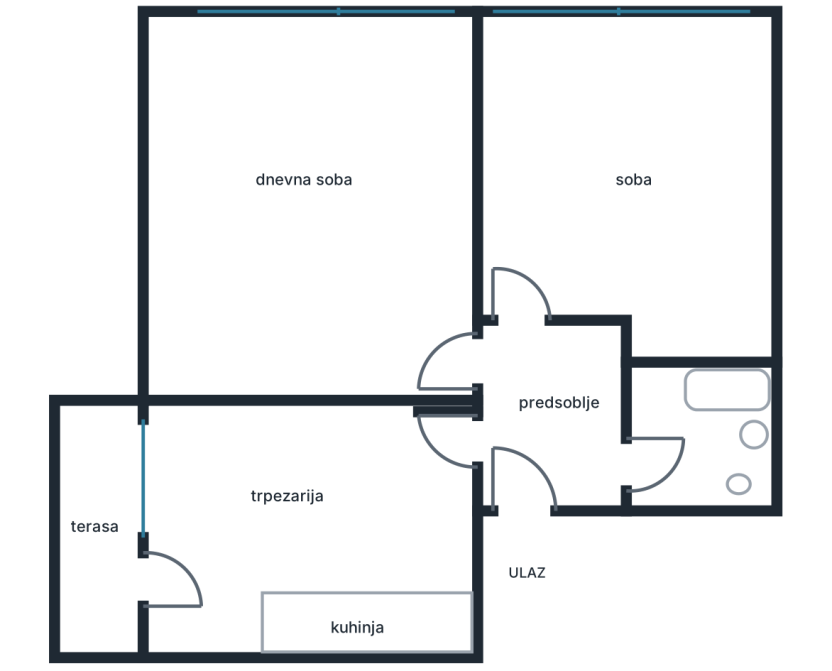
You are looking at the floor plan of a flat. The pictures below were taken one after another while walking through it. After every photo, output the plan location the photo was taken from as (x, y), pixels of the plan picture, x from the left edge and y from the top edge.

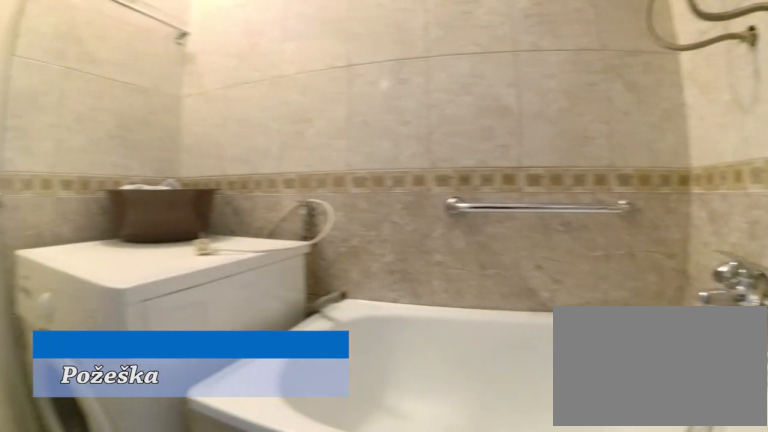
(709, 490)
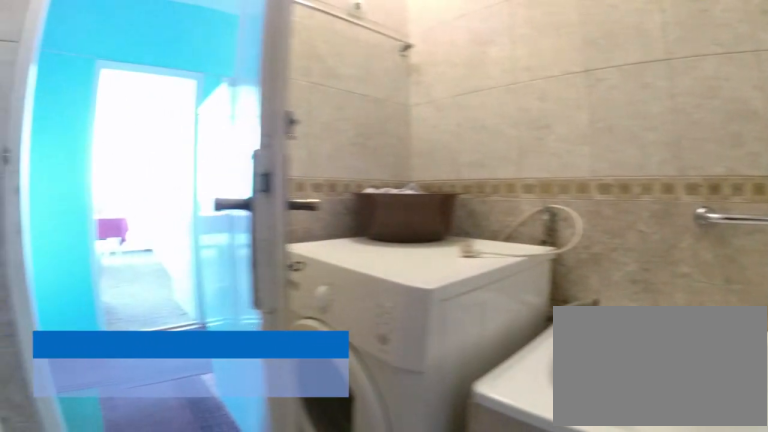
(728, 484)
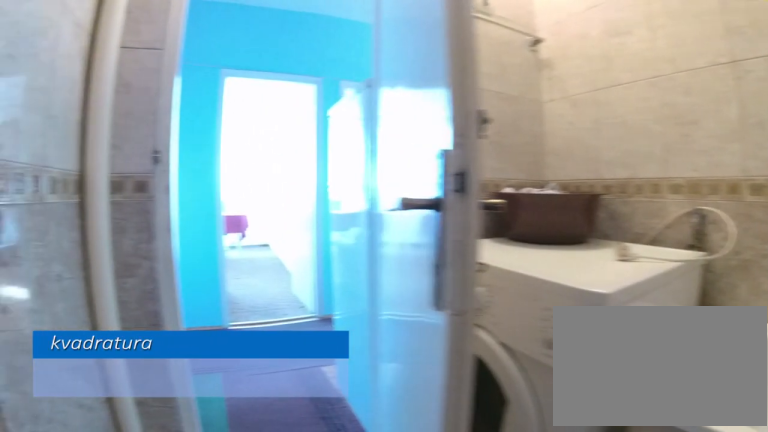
(736, 473)
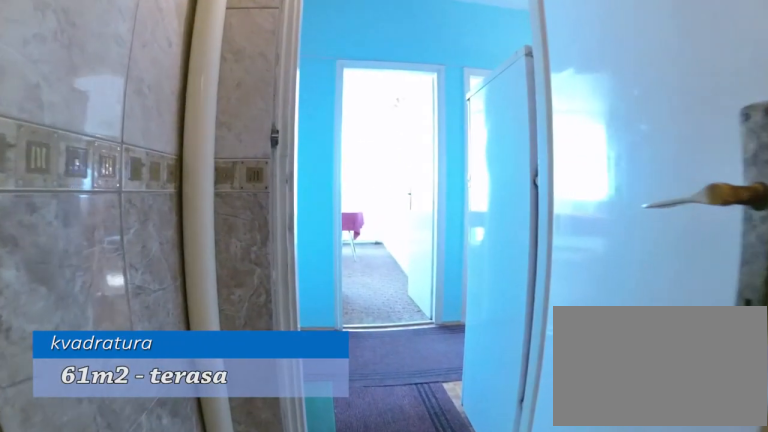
(729, 461)
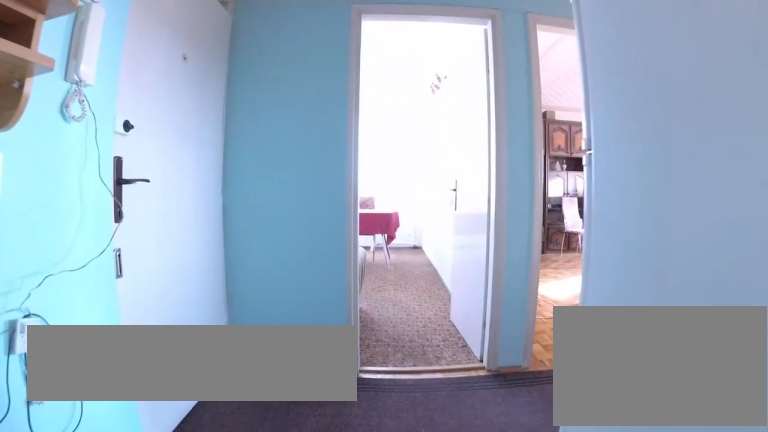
(685, 463)
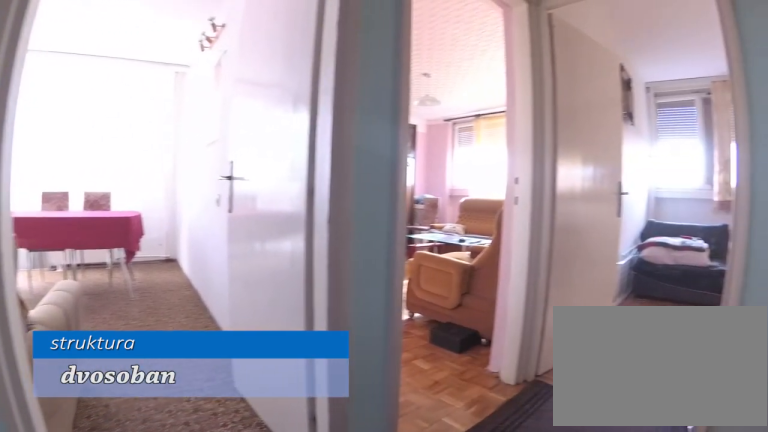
(613, 479)
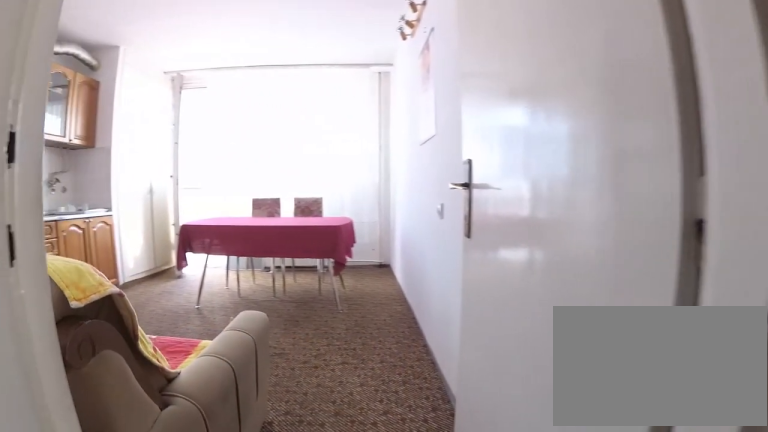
(524, 466)
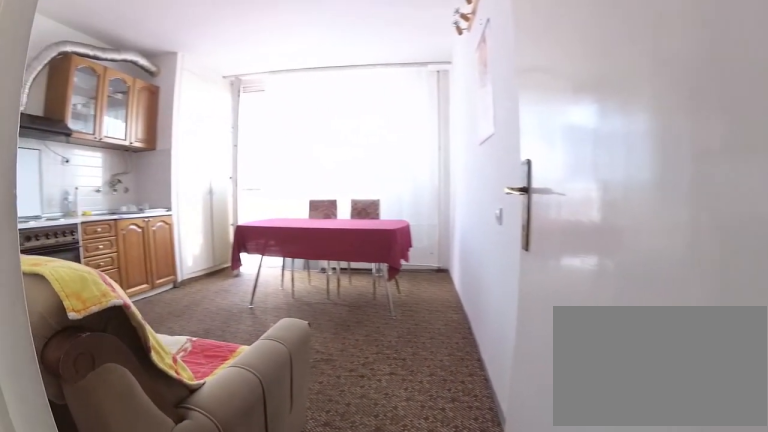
(520, 464)
